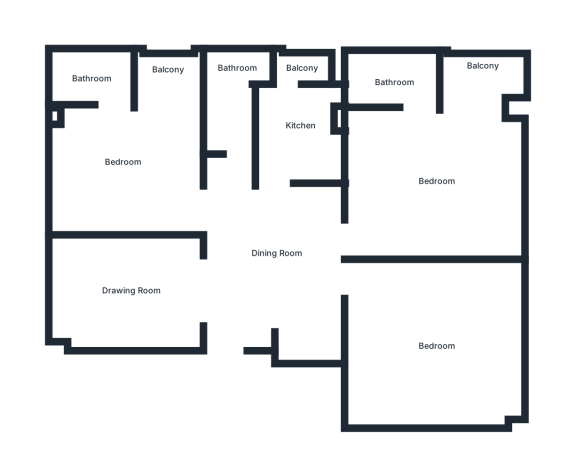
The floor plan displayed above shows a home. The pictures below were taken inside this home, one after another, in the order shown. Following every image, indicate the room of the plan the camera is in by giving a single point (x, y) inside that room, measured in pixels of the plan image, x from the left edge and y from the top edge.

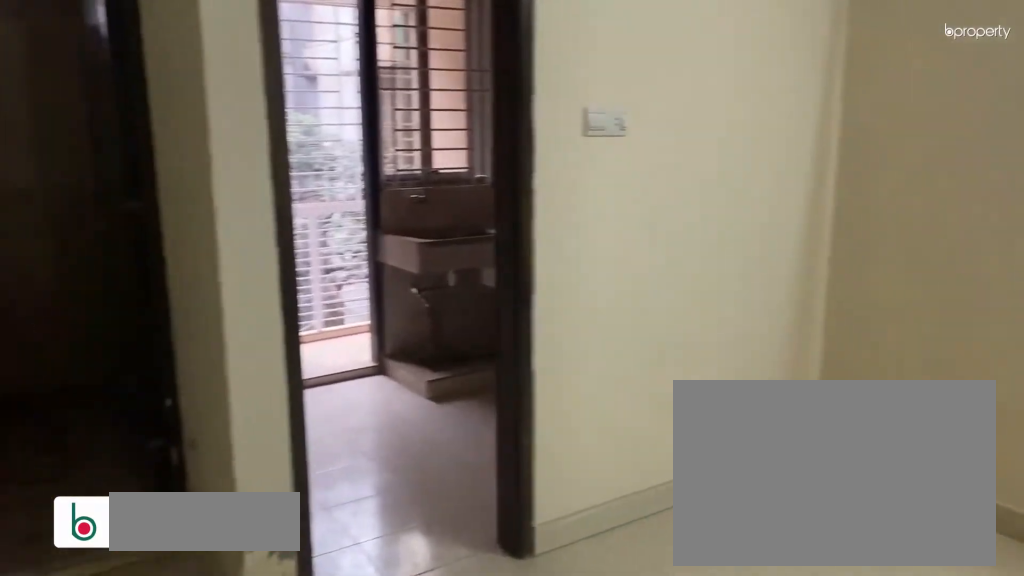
(266, 260)
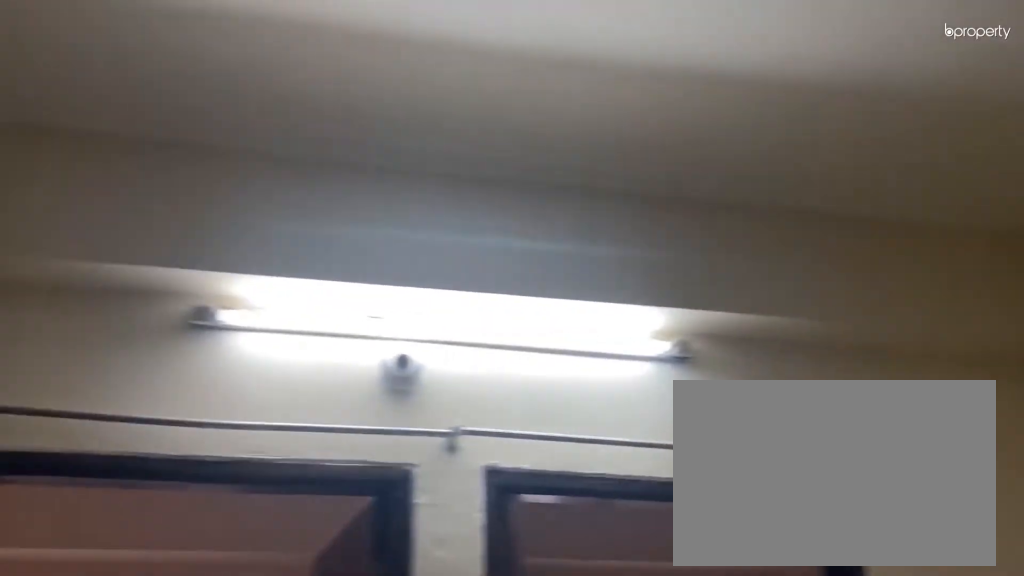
(266, 260)
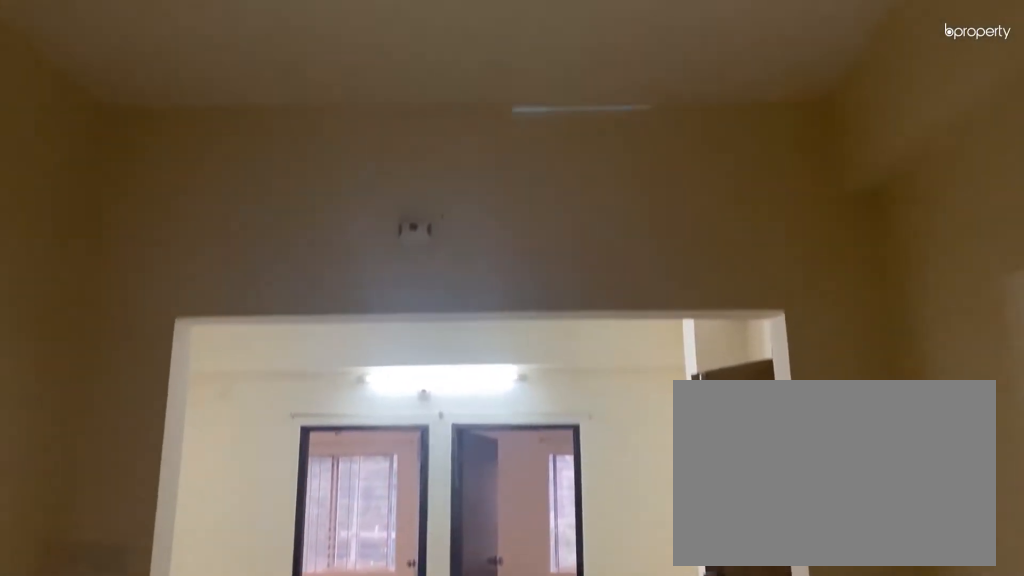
(131, 284)
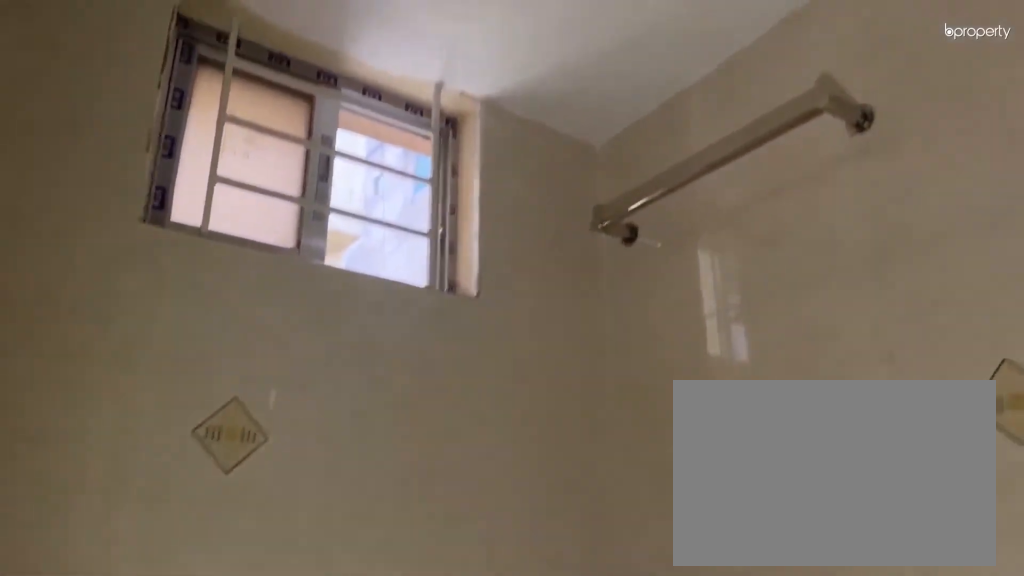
(88, 79)
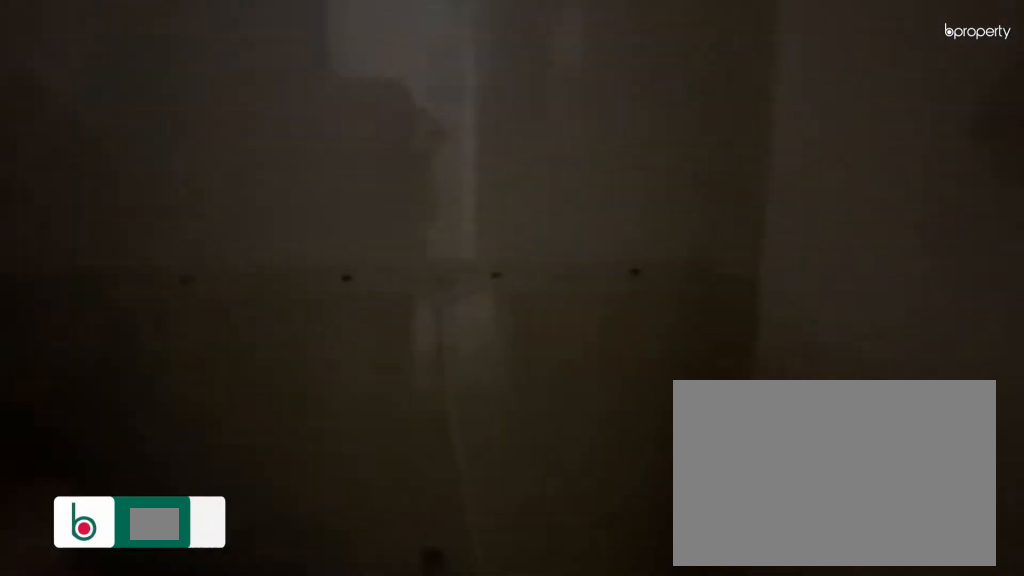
(236, 100)
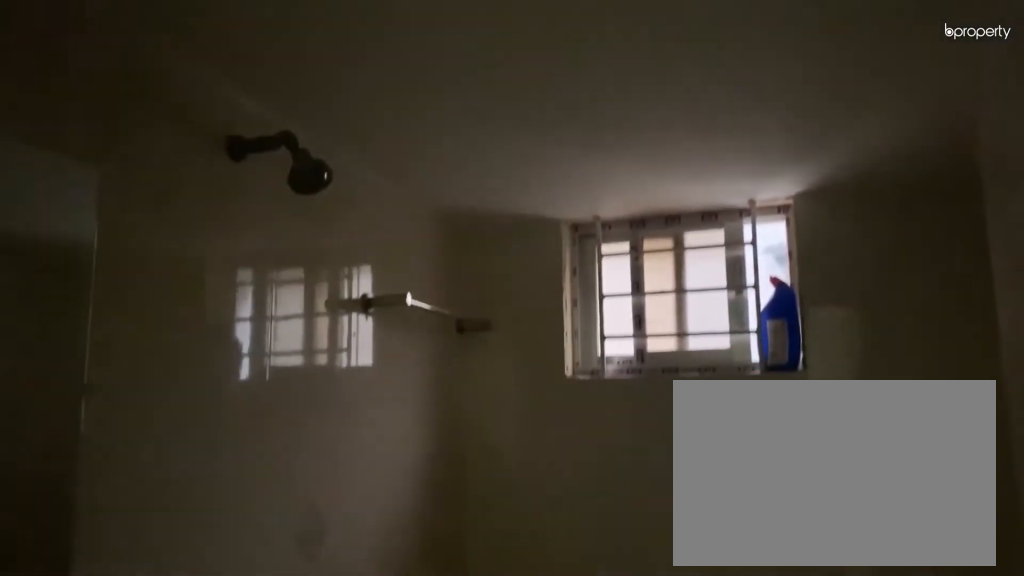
(236, 100)
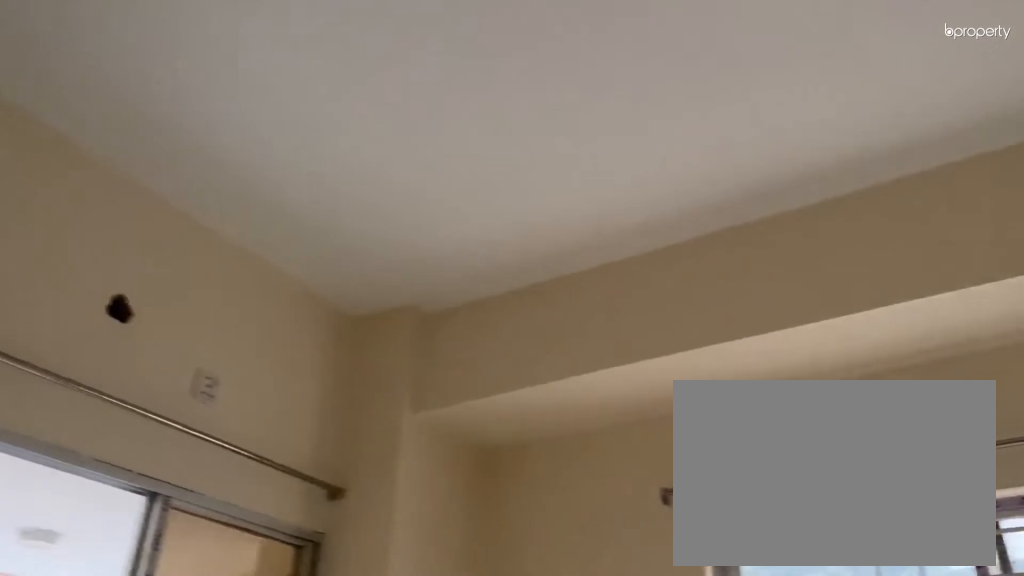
(429, 151)
